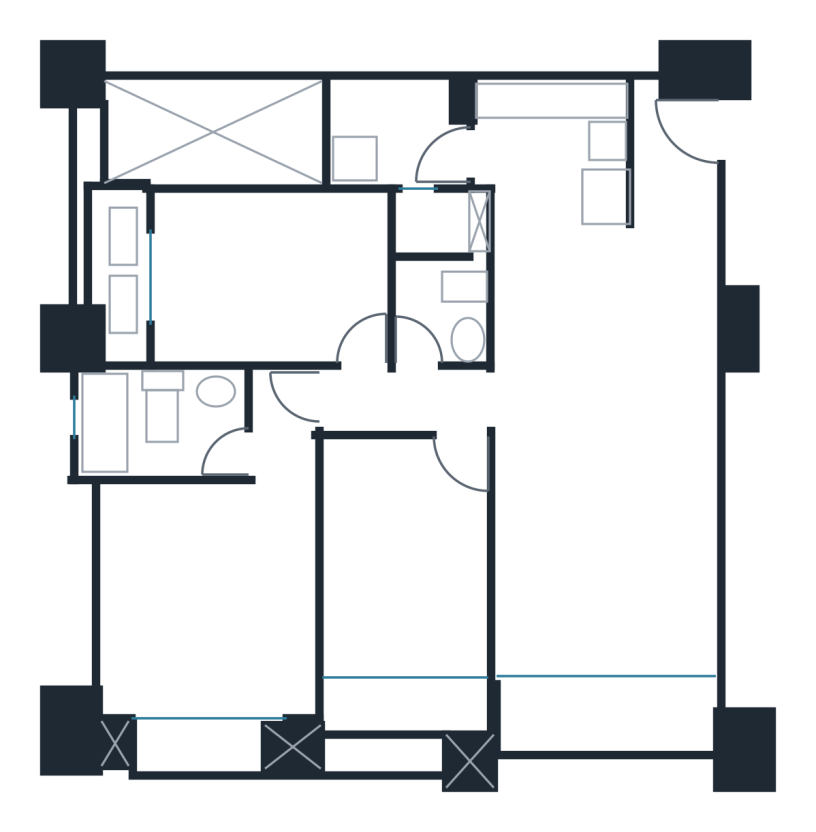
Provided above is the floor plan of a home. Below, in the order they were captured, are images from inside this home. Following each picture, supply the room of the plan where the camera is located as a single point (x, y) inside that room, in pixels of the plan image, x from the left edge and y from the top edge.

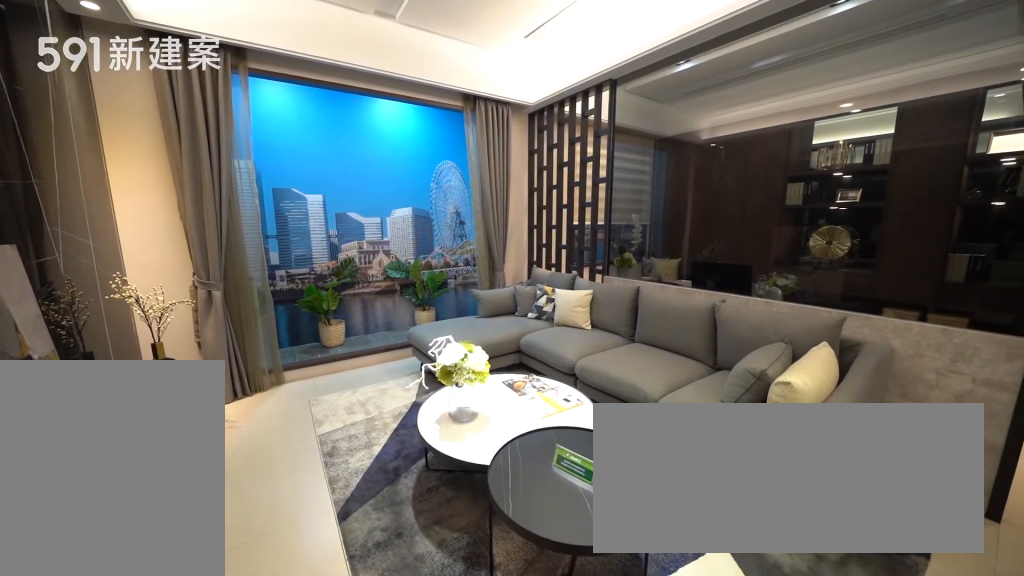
(603, 556)
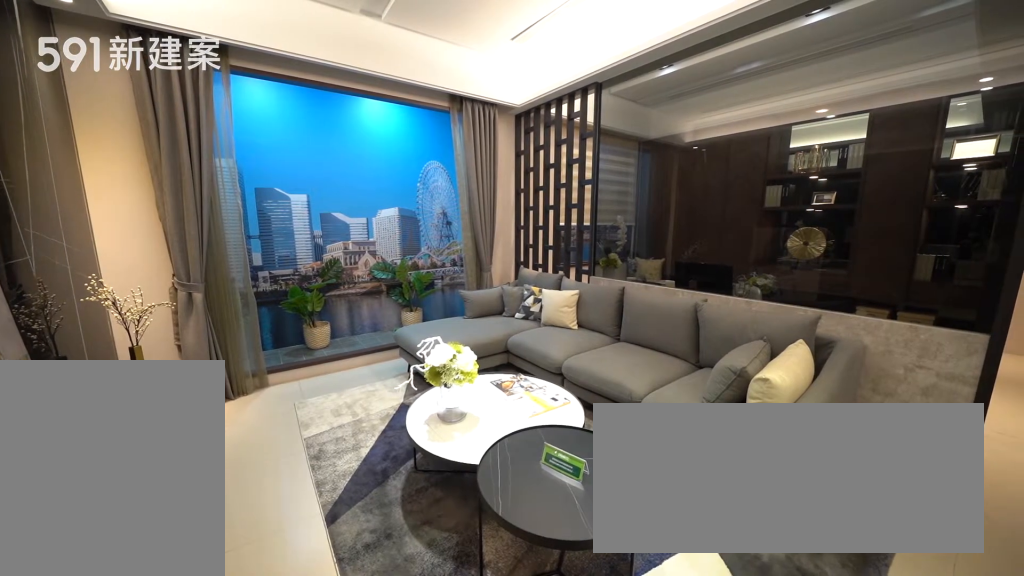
(603, 556)
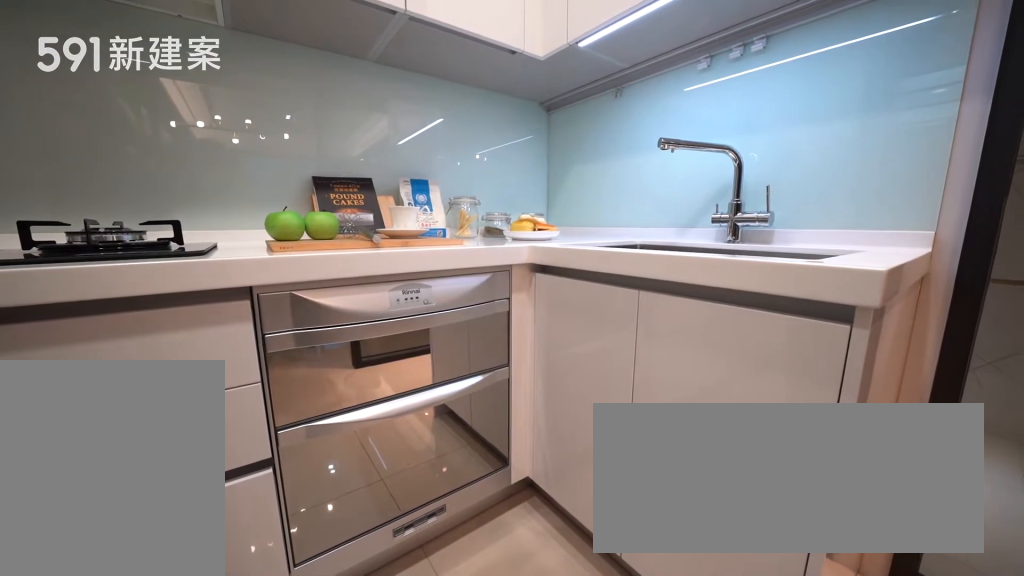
(554, 143)
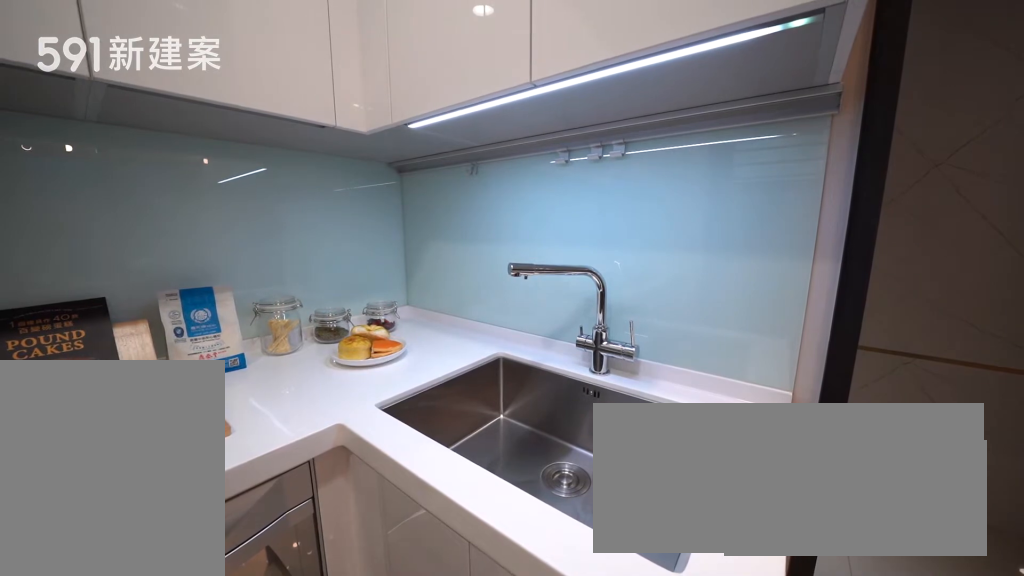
(554, 143)
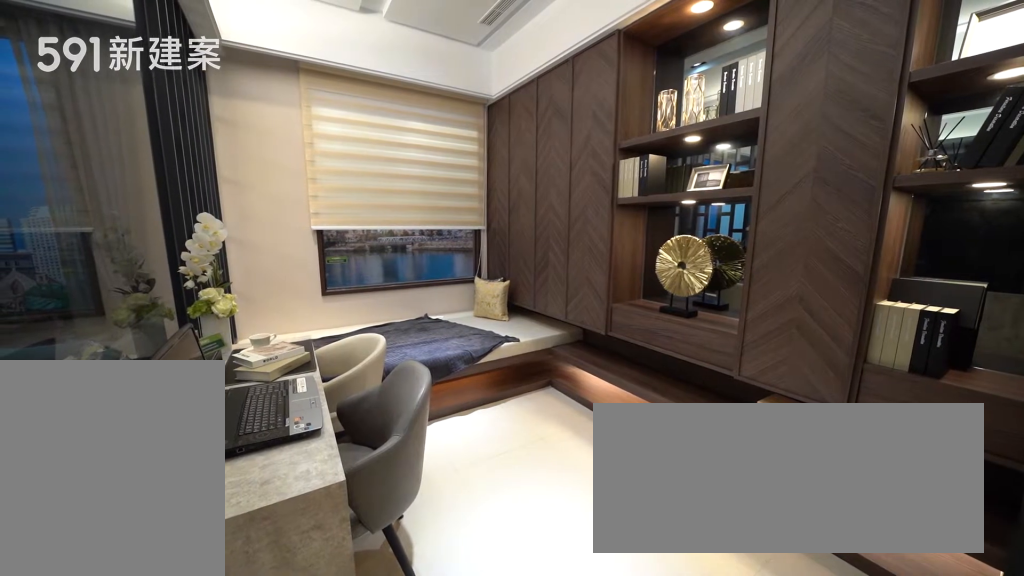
(406, 559)
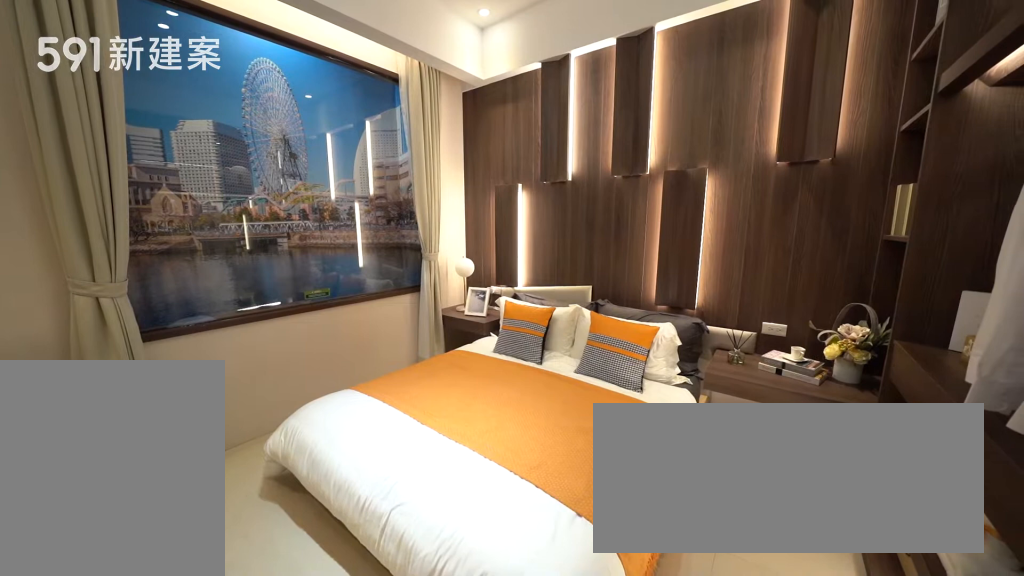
(210, 605)
